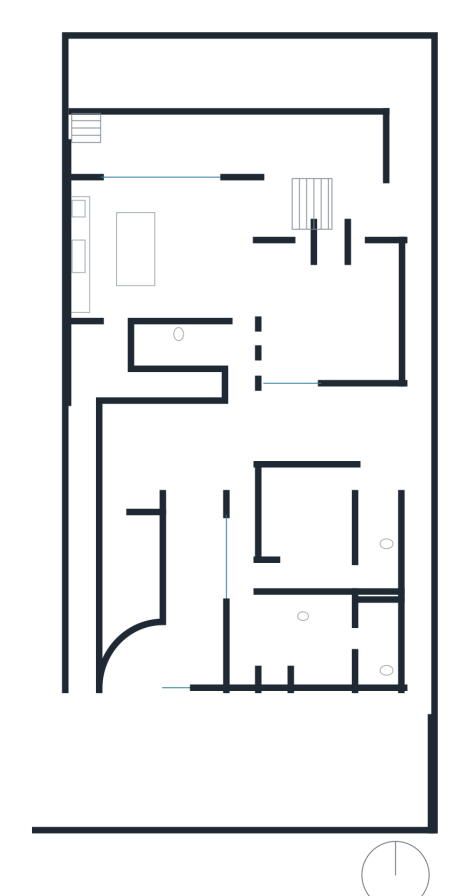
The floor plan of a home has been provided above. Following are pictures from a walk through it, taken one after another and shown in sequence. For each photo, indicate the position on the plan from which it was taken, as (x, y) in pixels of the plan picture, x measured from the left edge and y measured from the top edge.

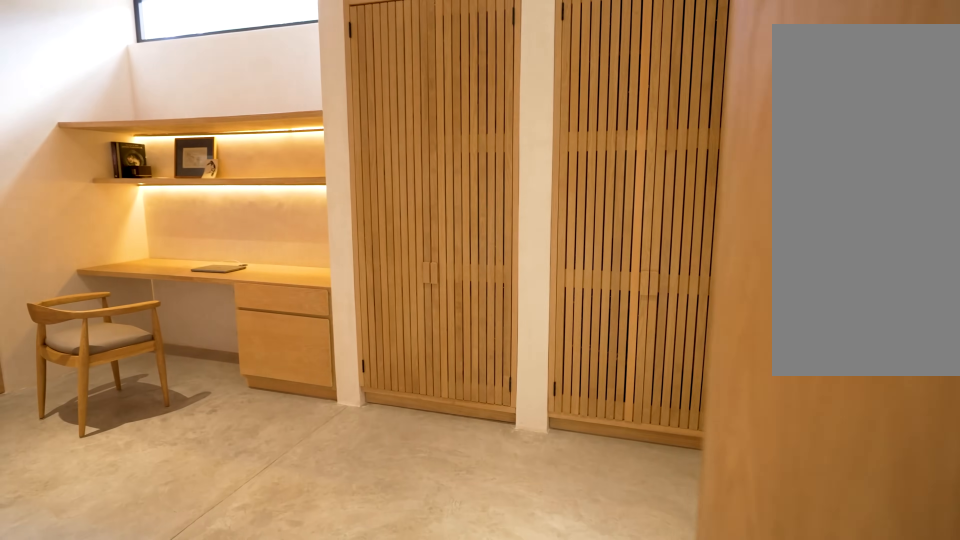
(243, 600)
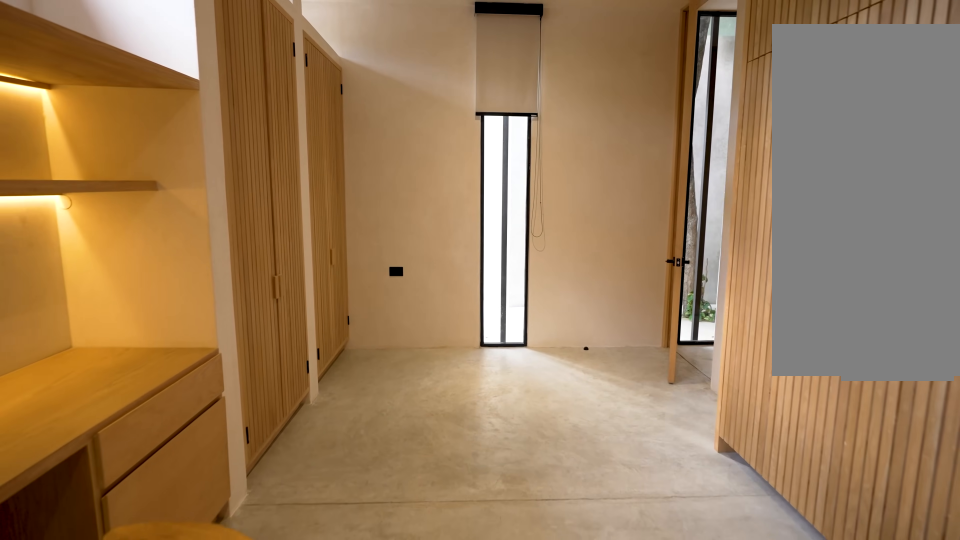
(241, 634)
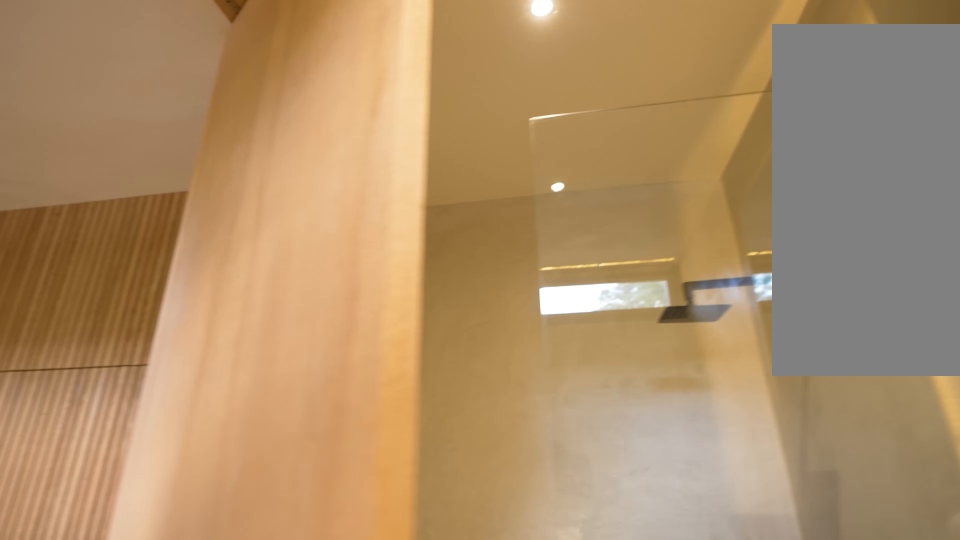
(371, 645)
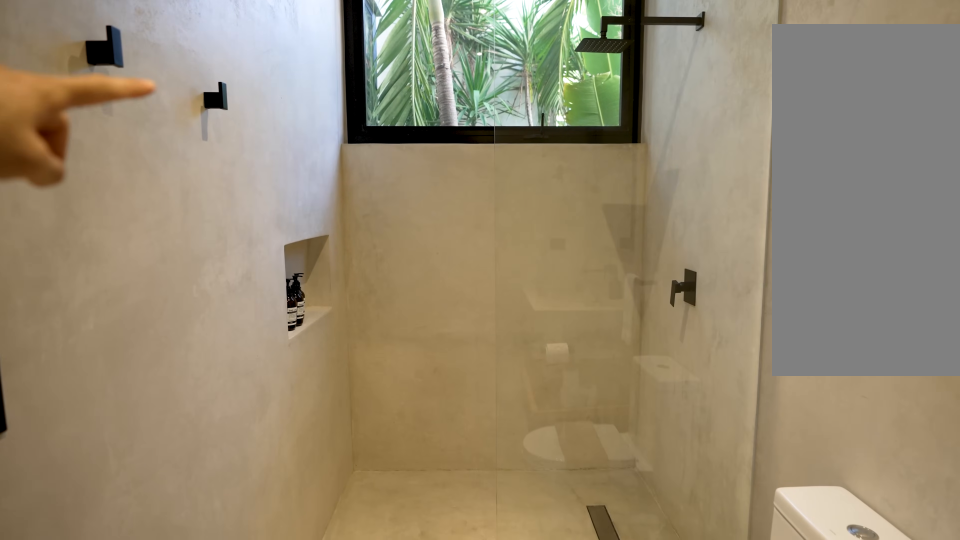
(370, 571)
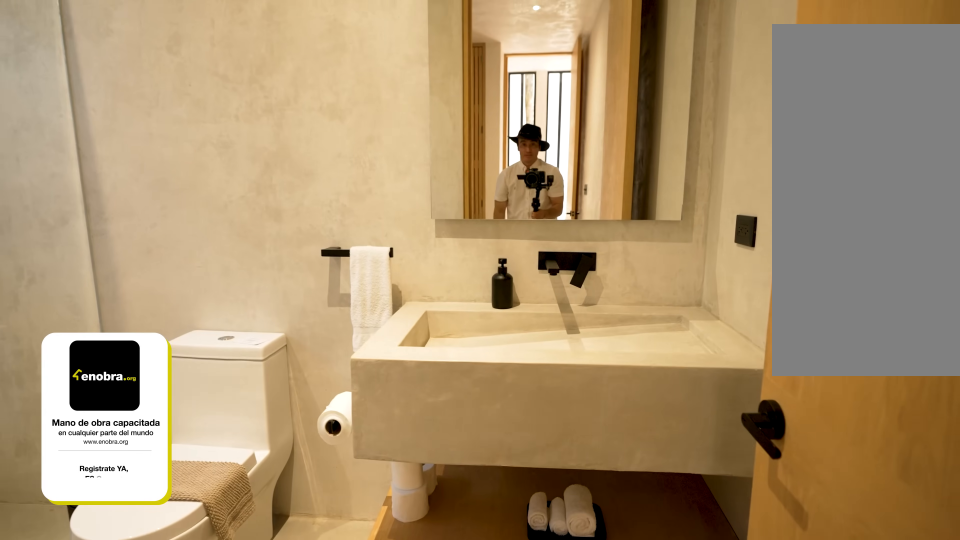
(371, 571)
